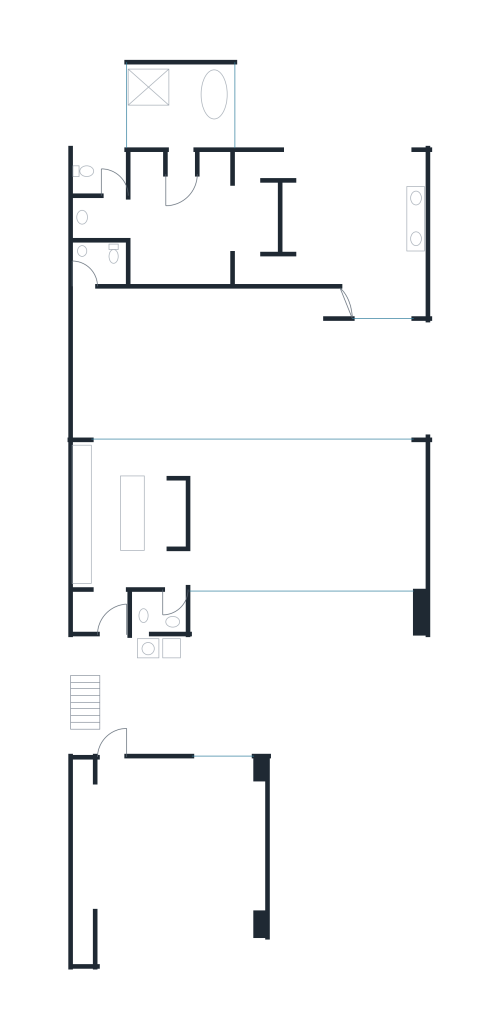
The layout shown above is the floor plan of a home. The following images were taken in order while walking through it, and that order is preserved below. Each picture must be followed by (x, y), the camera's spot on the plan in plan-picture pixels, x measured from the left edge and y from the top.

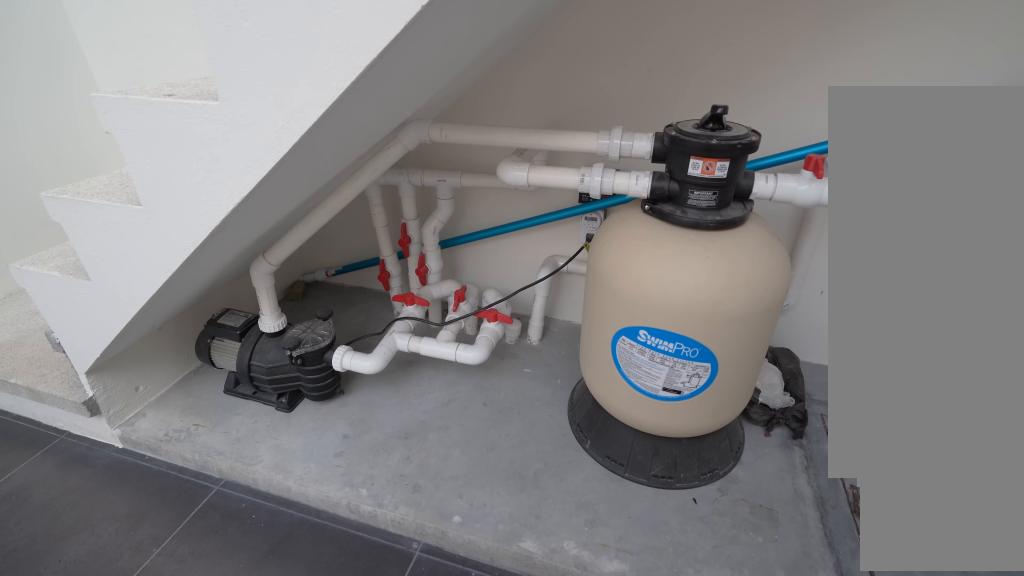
(107, 677)
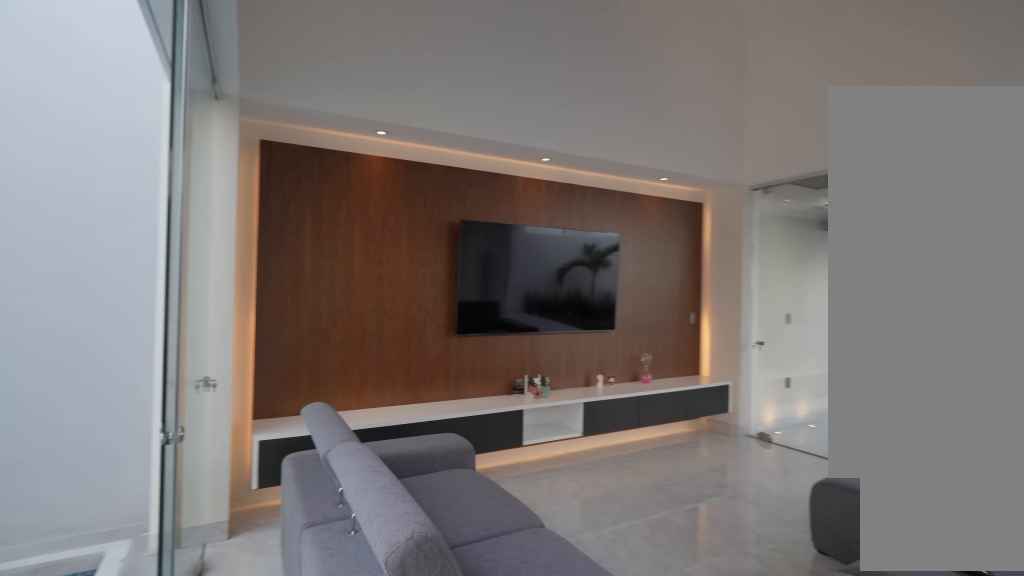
(321, 461)
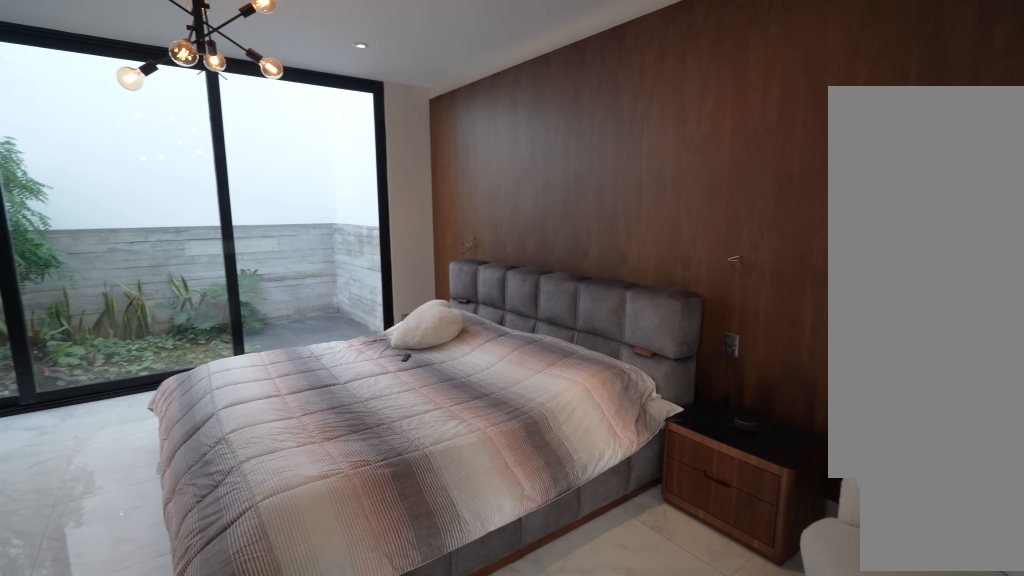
(369, 279)
